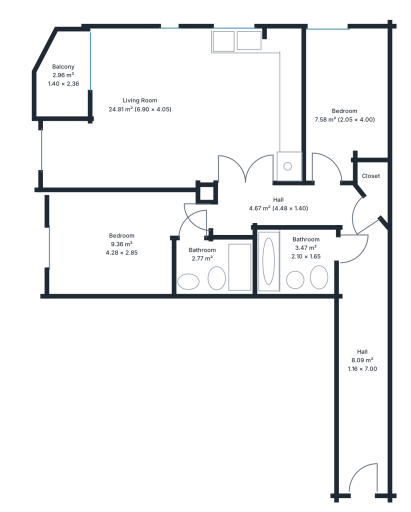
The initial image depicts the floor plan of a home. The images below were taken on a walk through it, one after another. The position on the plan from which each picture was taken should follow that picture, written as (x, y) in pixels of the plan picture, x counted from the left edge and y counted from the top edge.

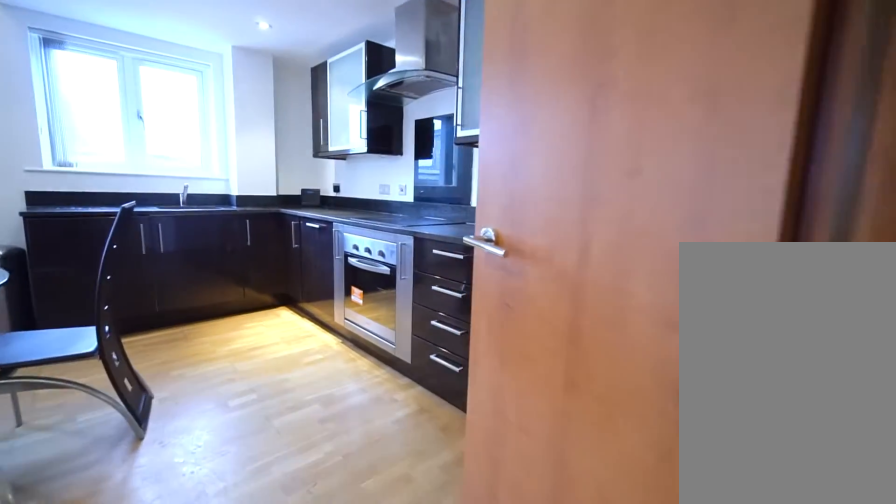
(231, 187)
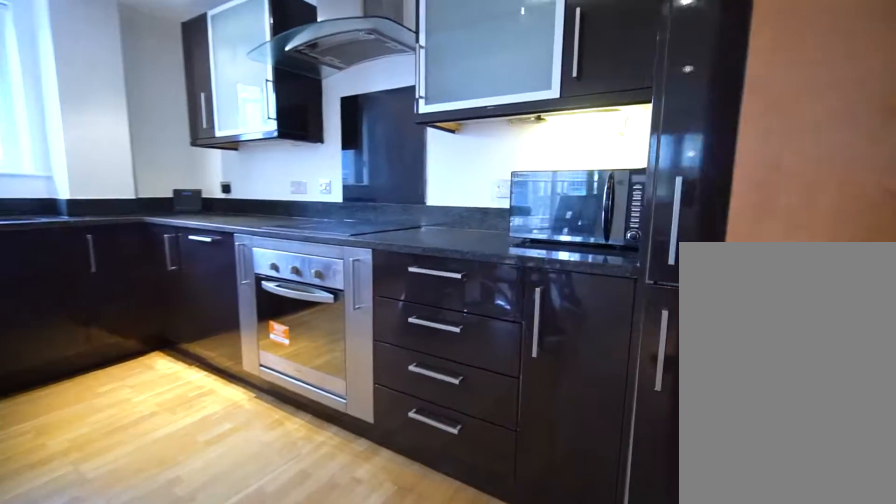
(237, 163)
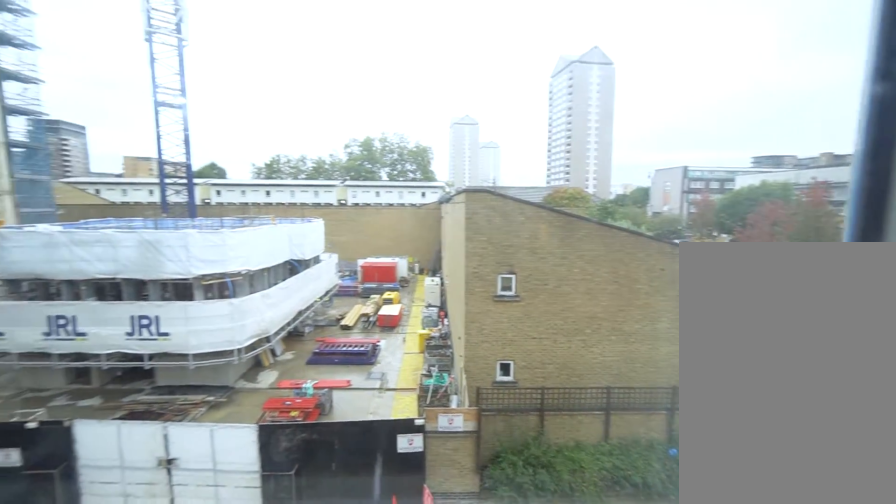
(240, 55)
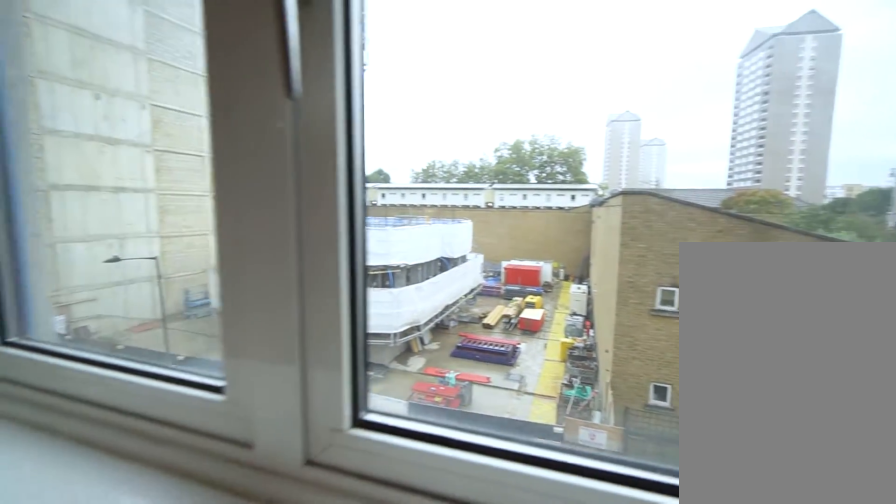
(240, 55)
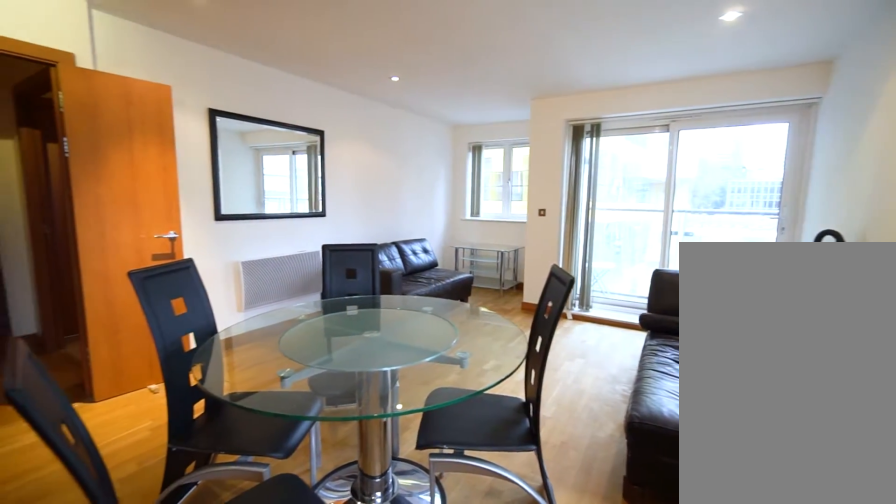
(240, 55)
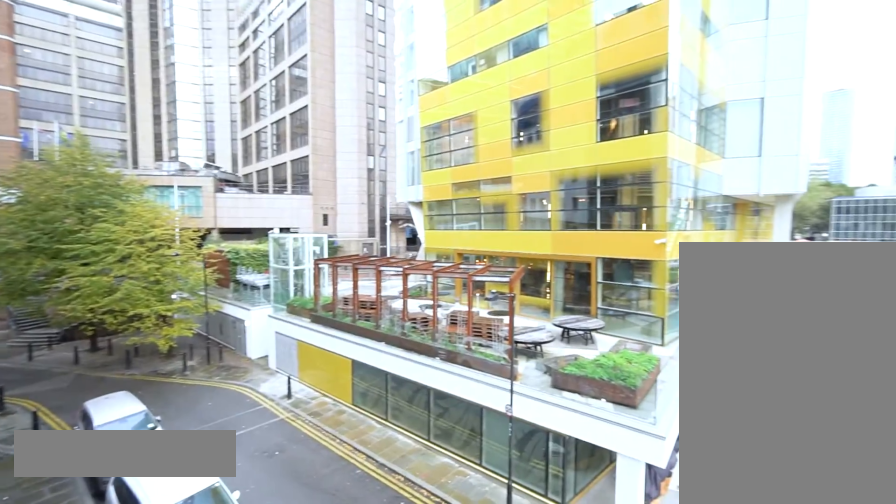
(63, 69)
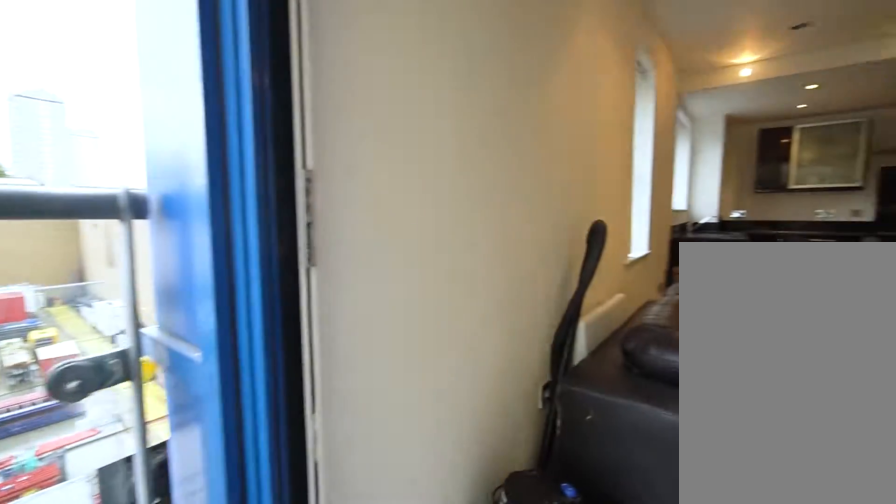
(64, 69)
